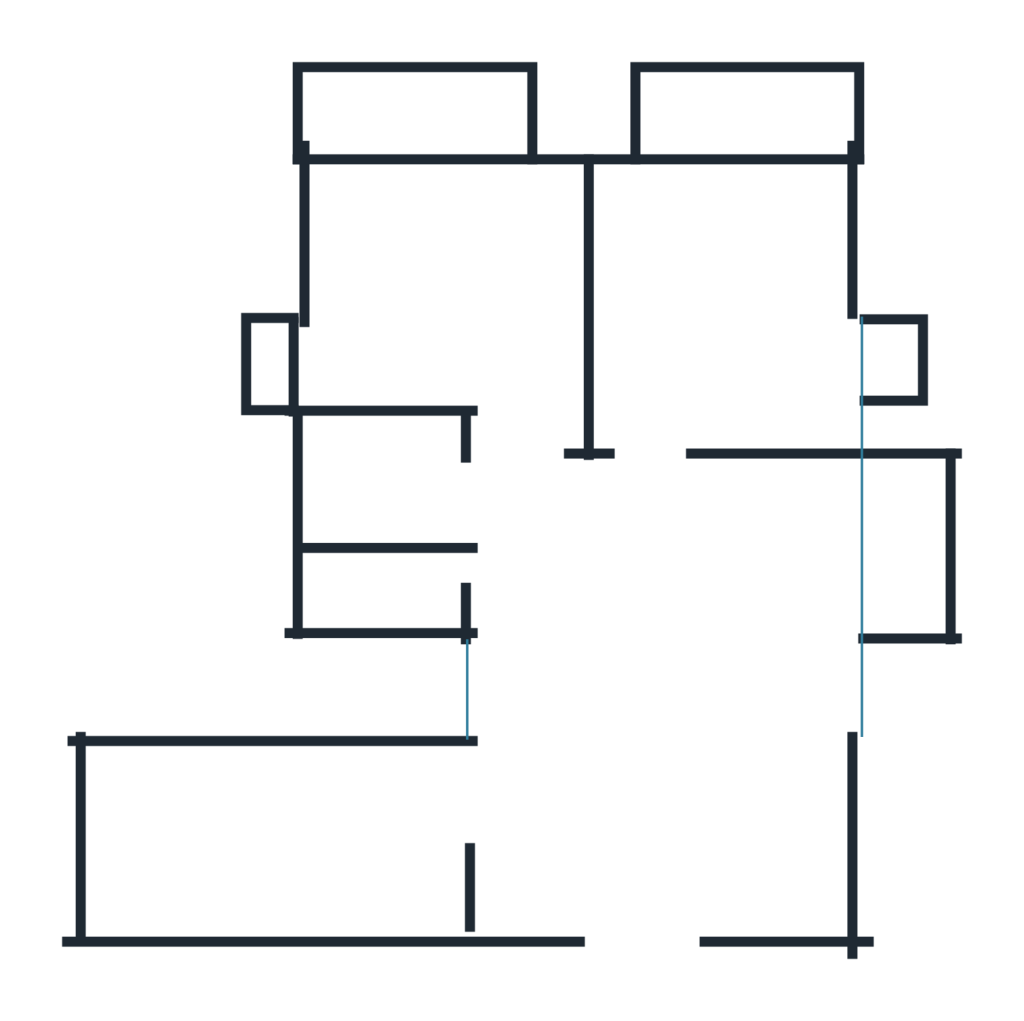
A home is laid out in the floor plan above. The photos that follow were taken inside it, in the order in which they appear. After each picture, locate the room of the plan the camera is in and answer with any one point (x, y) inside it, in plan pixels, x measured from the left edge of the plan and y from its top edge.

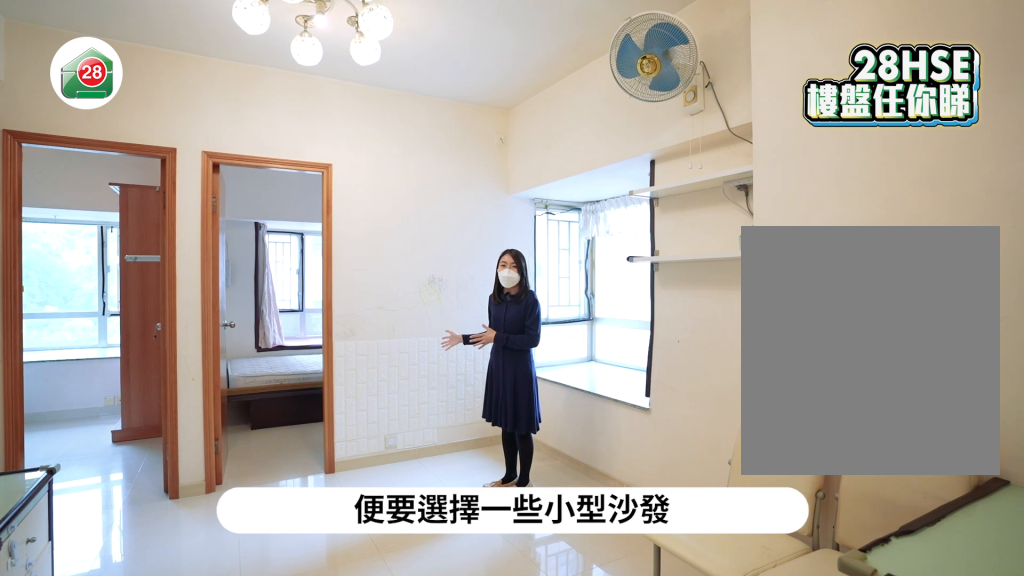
(668, 698)
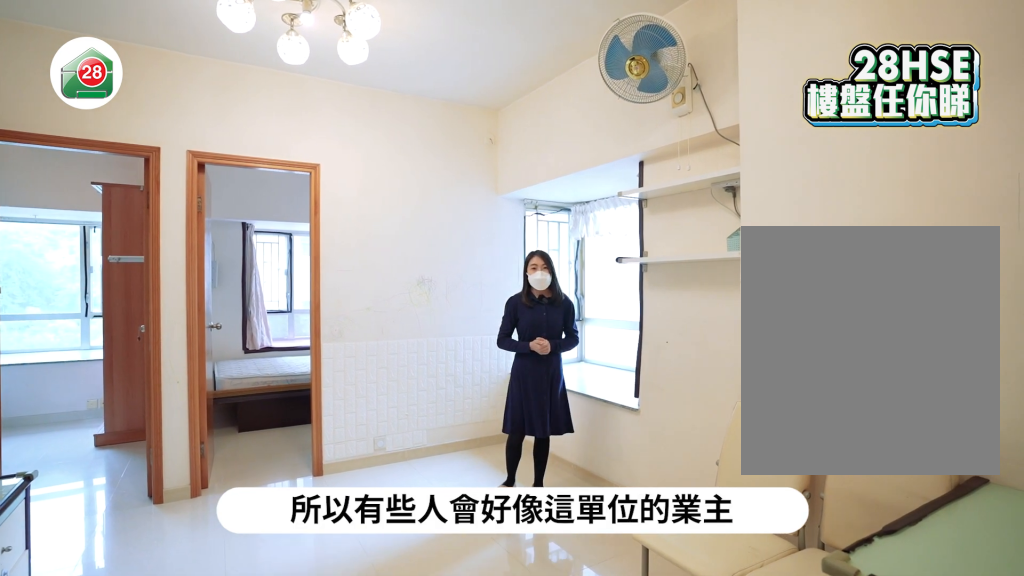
(668, 698)
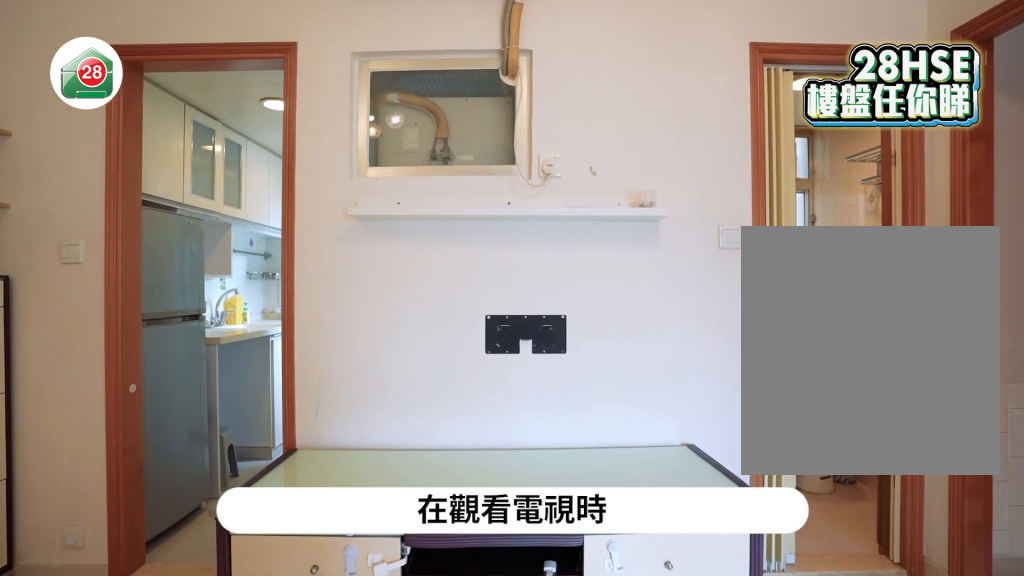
(667, 719)
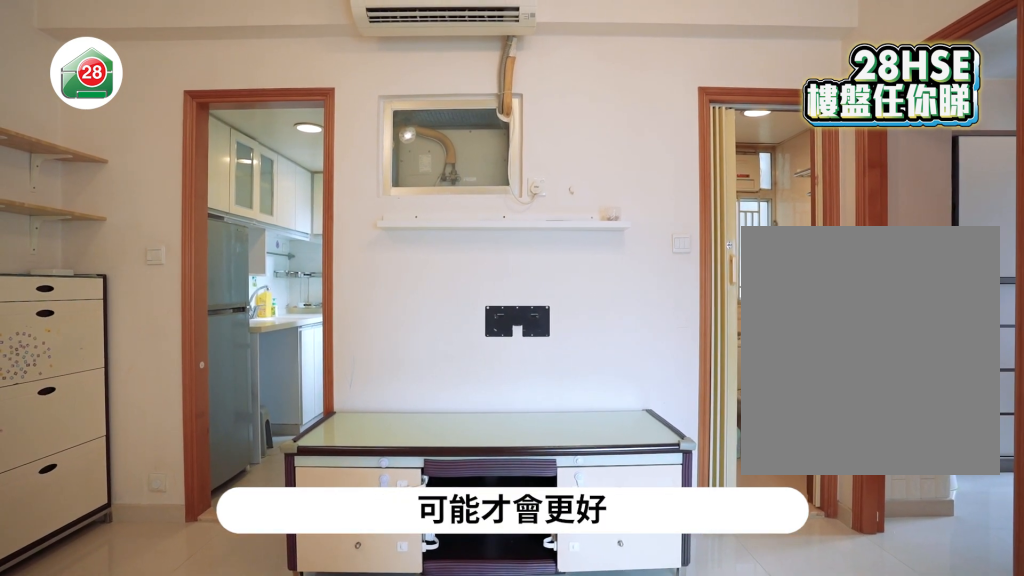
(666, 719)
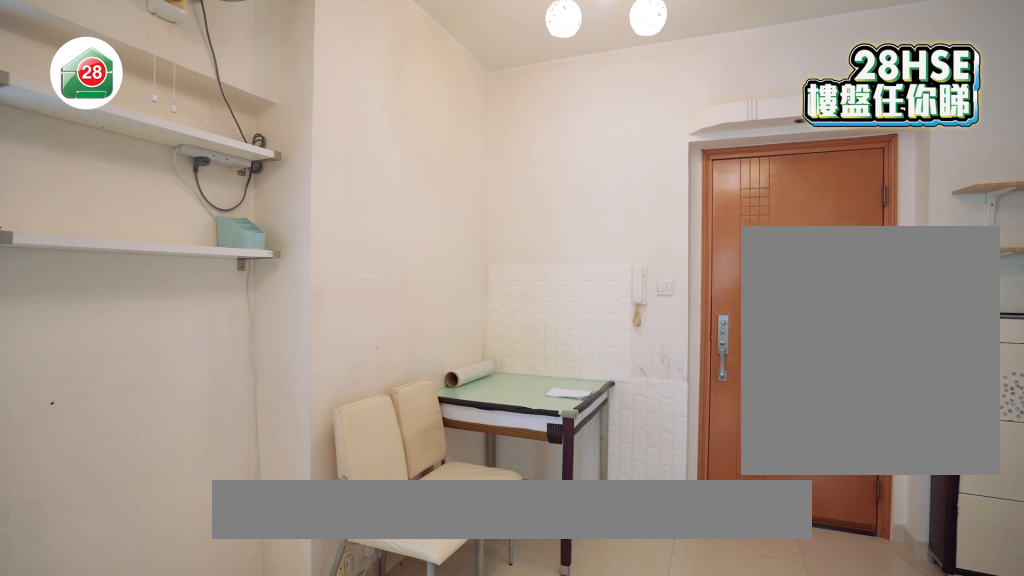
(667, 759)
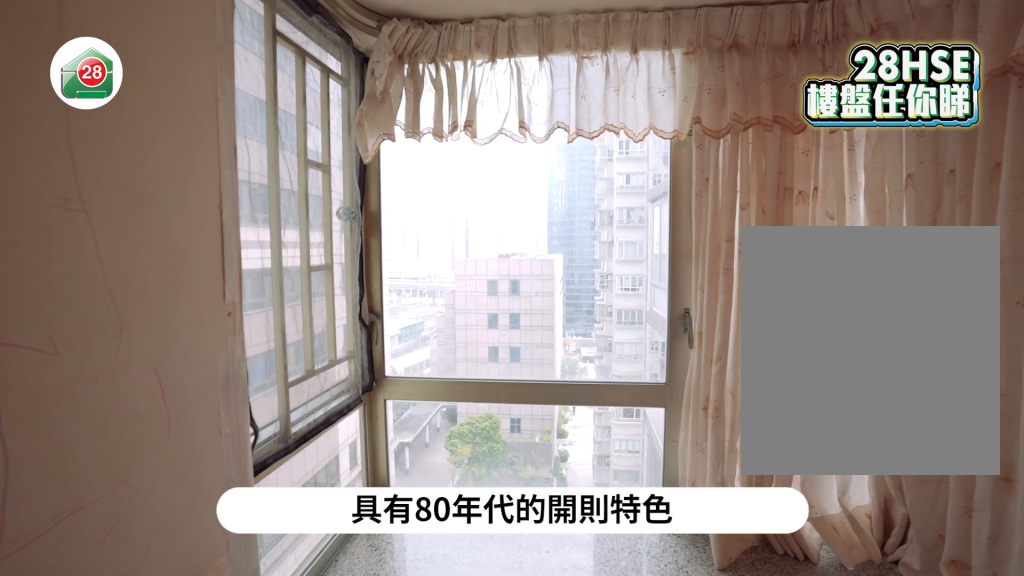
(666, 719)
